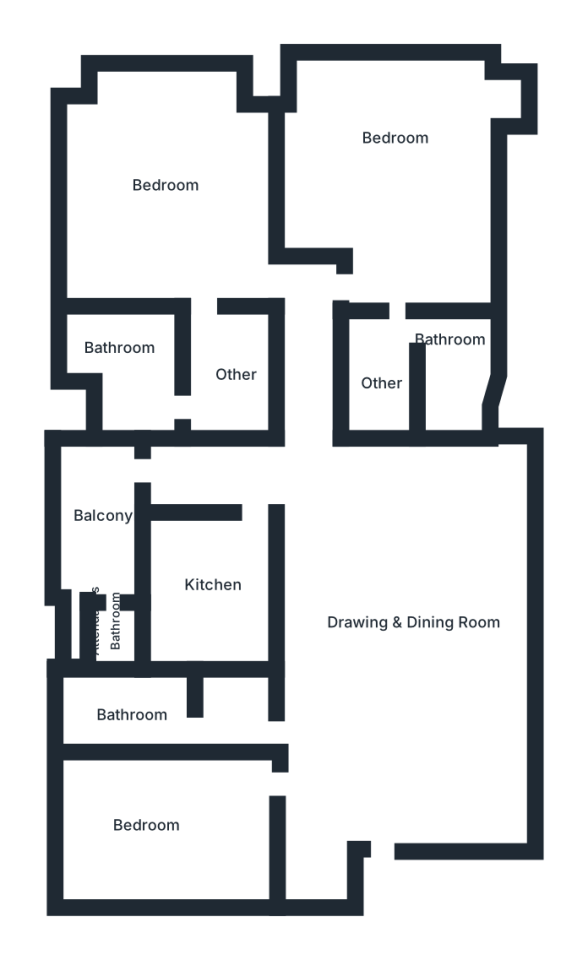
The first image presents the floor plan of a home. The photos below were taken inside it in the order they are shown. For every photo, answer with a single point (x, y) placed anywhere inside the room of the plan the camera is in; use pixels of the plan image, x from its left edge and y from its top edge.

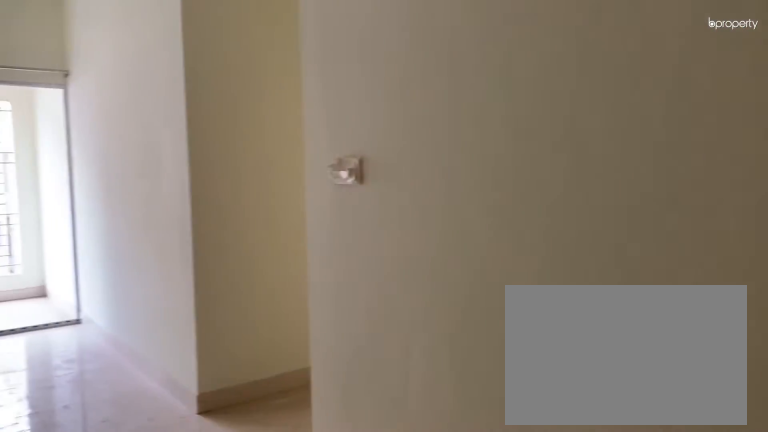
(406, 625)
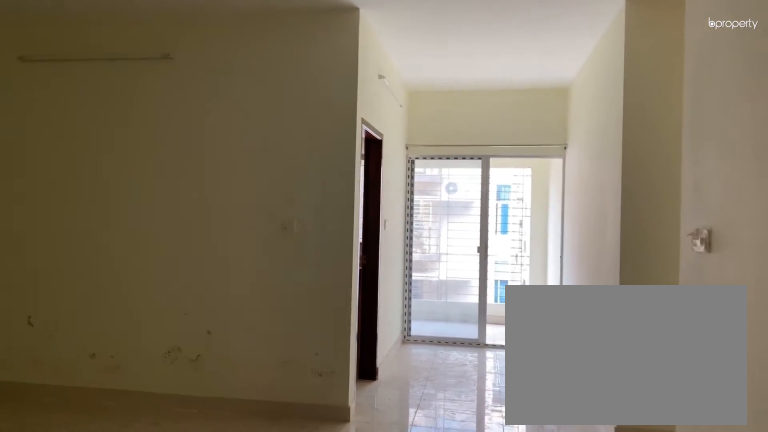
(406, 625)
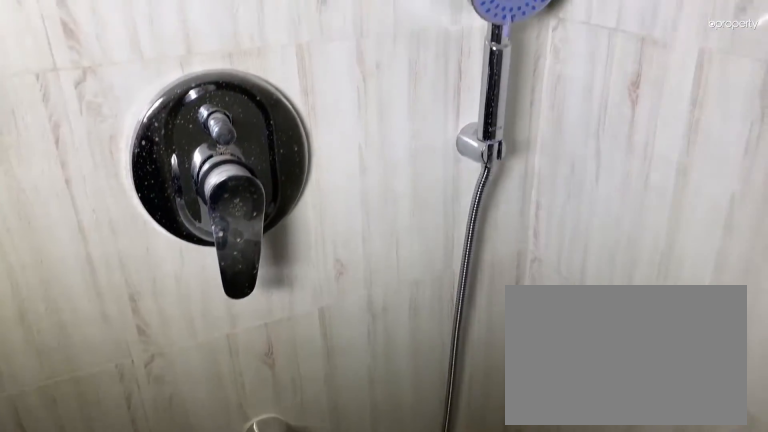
(137, 718)
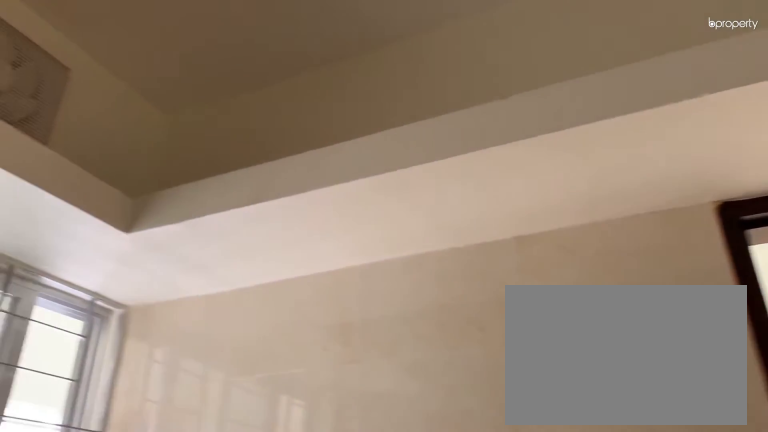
(212, 596)
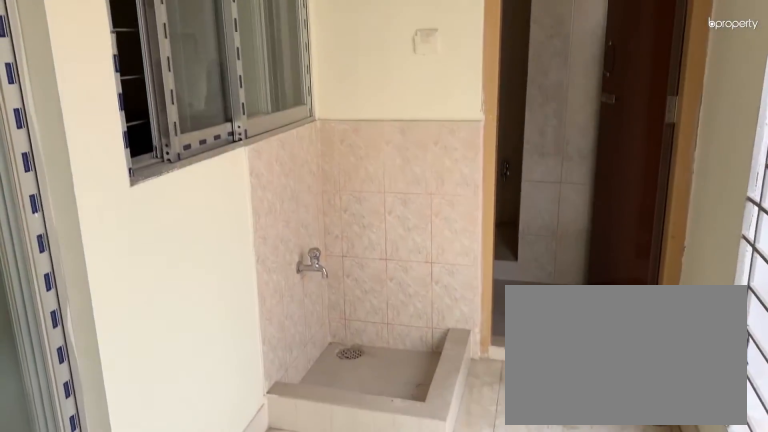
(98, 517)
